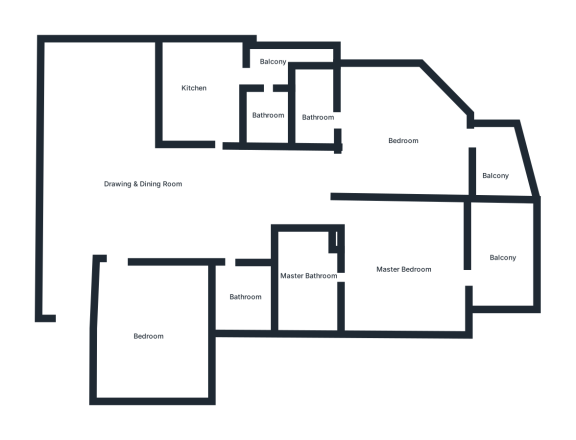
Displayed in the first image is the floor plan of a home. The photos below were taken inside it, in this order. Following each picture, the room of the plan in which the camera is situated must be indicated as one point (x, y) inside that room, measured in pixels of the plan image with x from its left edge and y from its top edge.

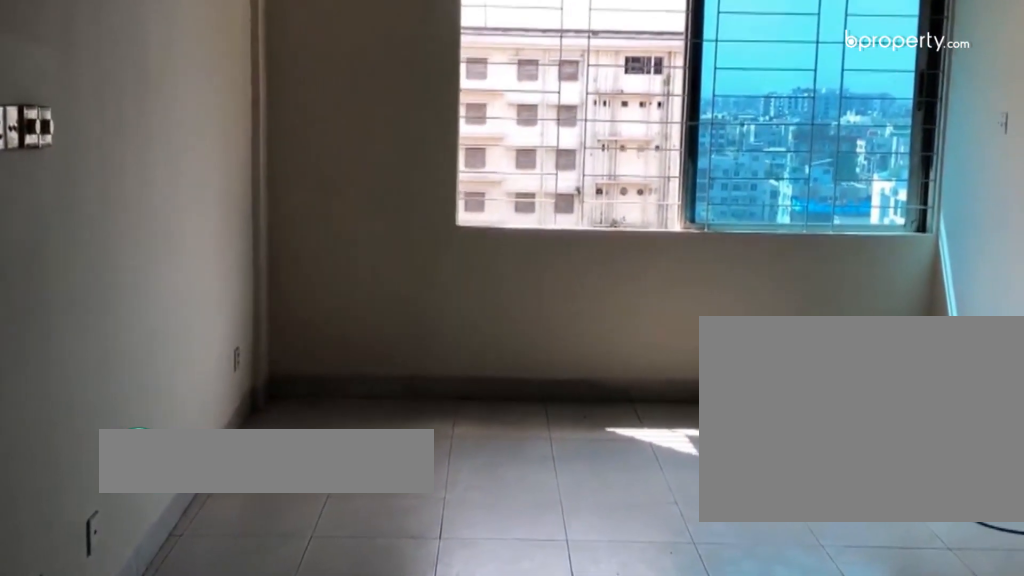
(118, 215)
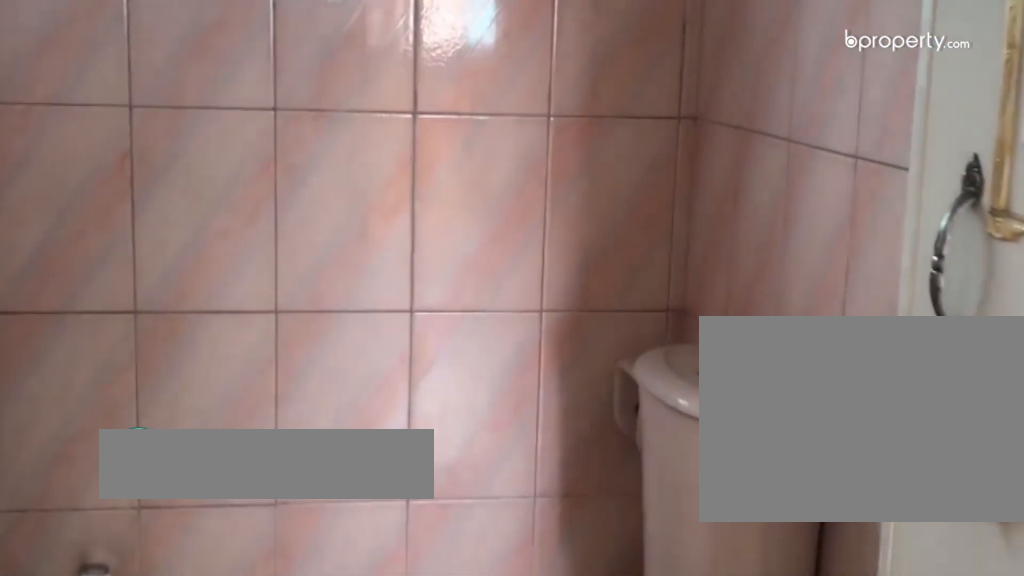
(244, 290)
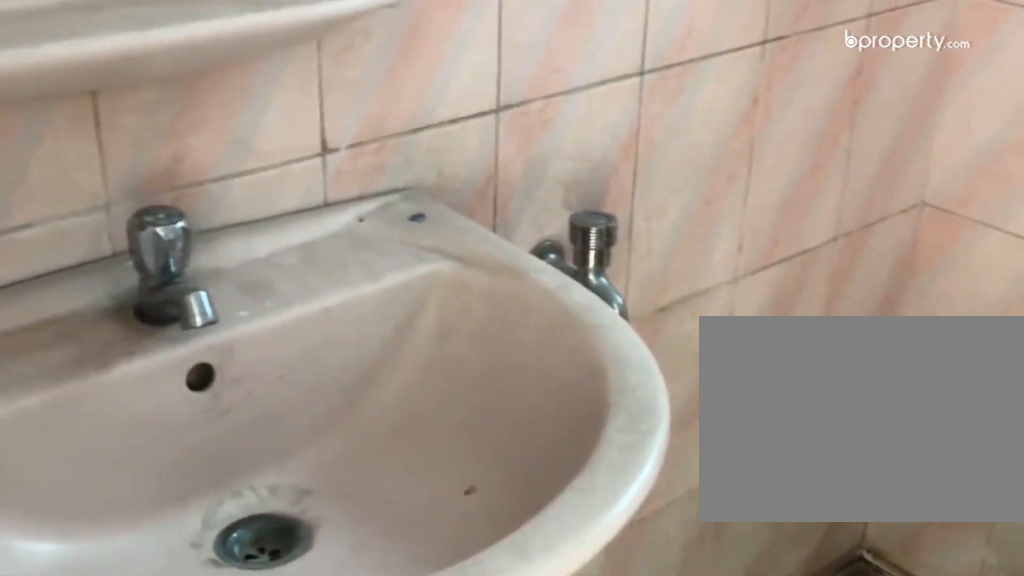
(244, 290)
